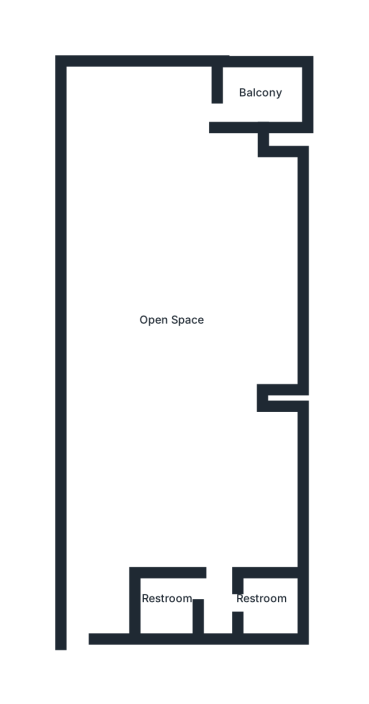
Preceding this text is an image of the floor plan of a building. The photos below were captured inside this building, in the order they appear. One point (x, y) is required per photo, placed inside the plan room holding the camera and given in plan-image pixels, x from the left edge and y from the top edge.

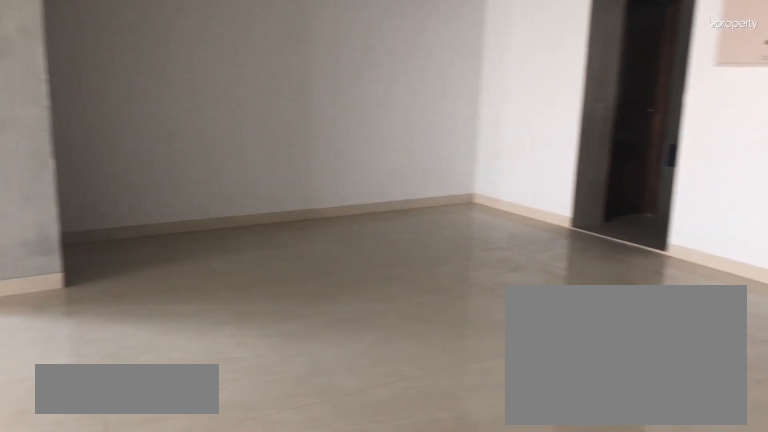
(179, 346)
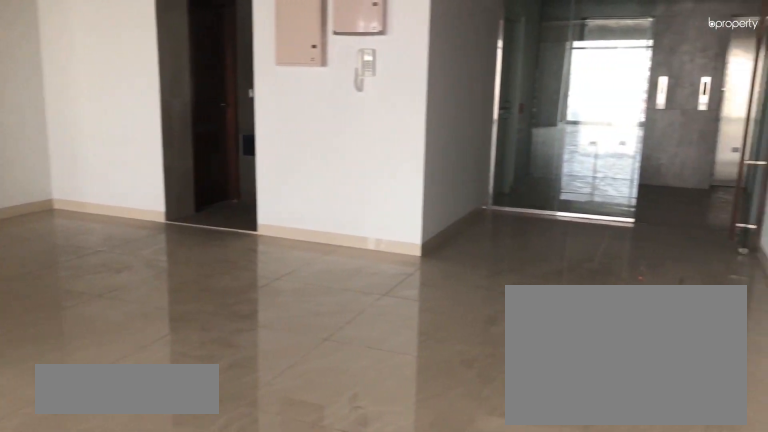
(179, 346)
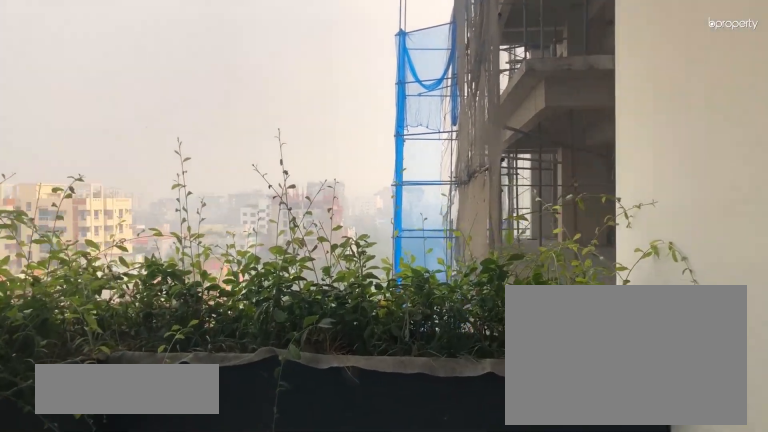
(265, 94)
